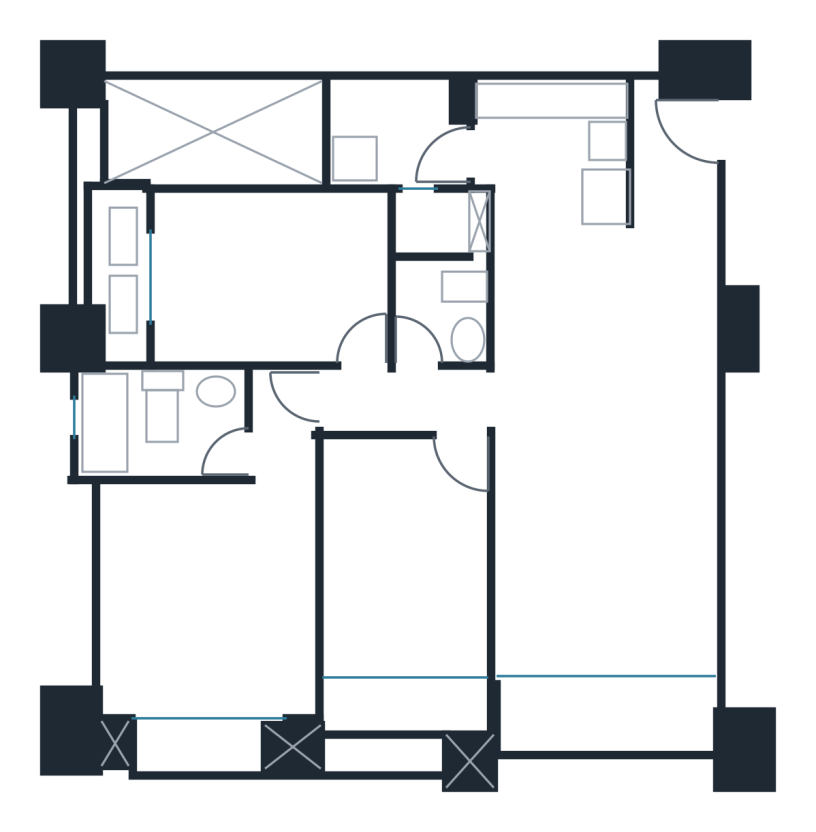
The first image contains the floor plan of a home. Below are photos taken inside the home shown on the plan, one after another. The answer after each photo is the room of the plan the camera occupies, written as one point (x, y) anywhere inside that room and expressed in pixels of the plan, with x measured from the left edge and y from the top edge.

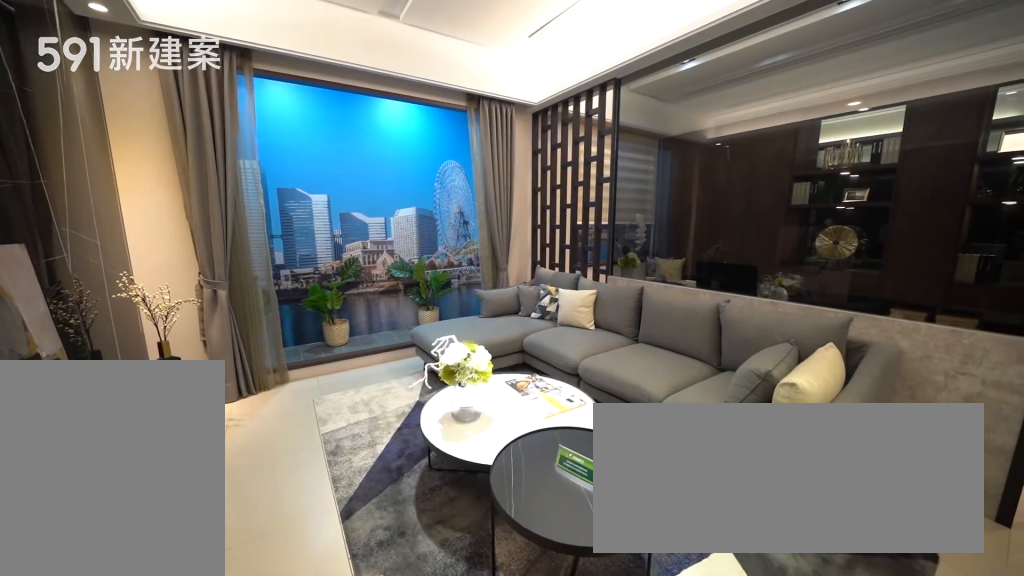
(603, 556)
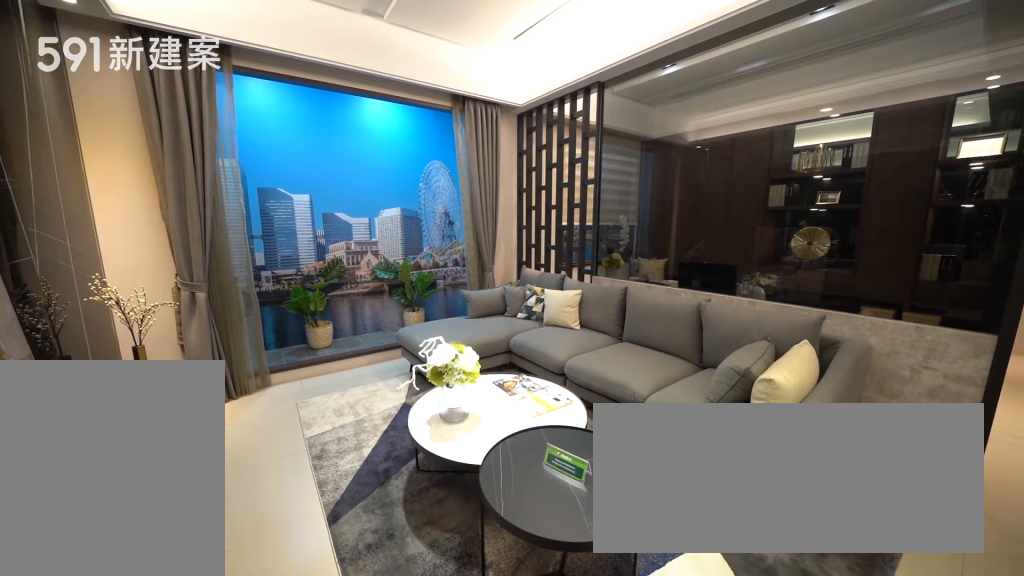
(603, 556)
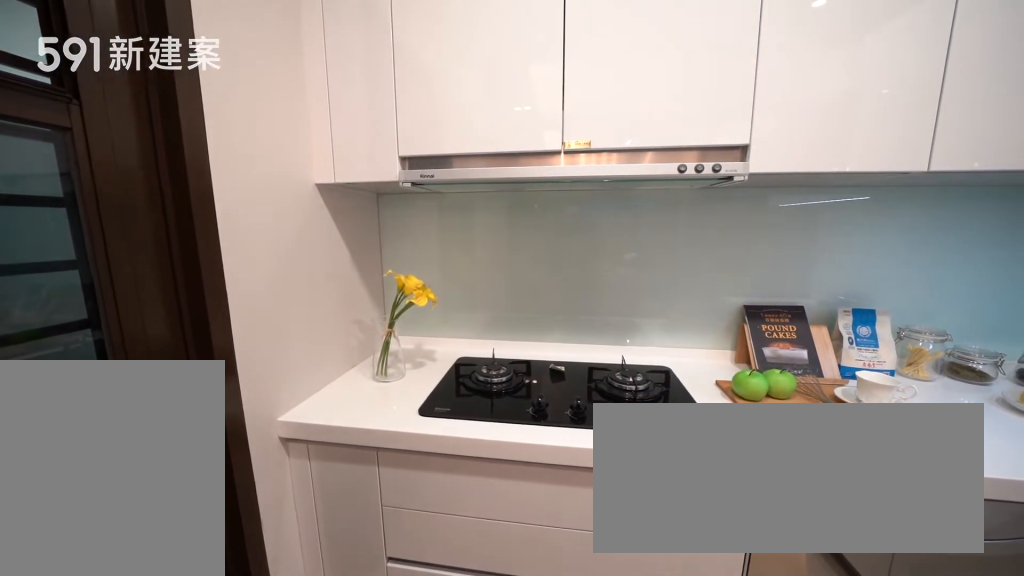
(554, 143)
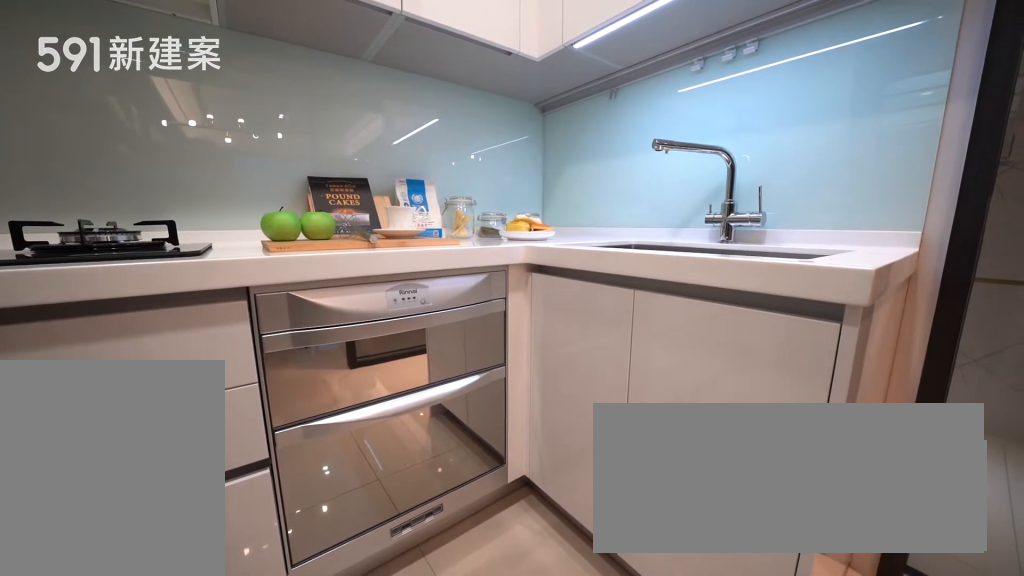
(554, 143)
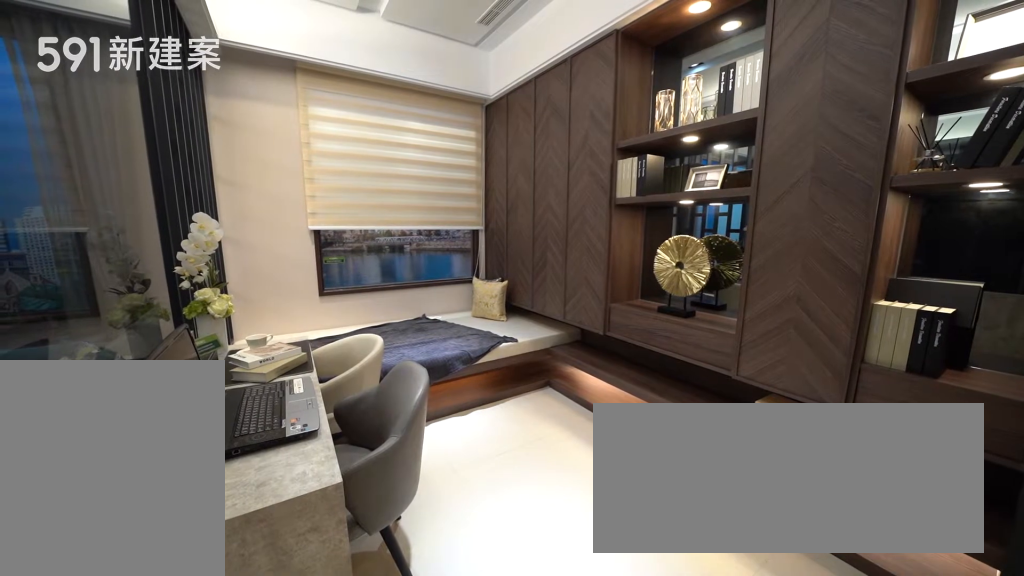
(406, 559)
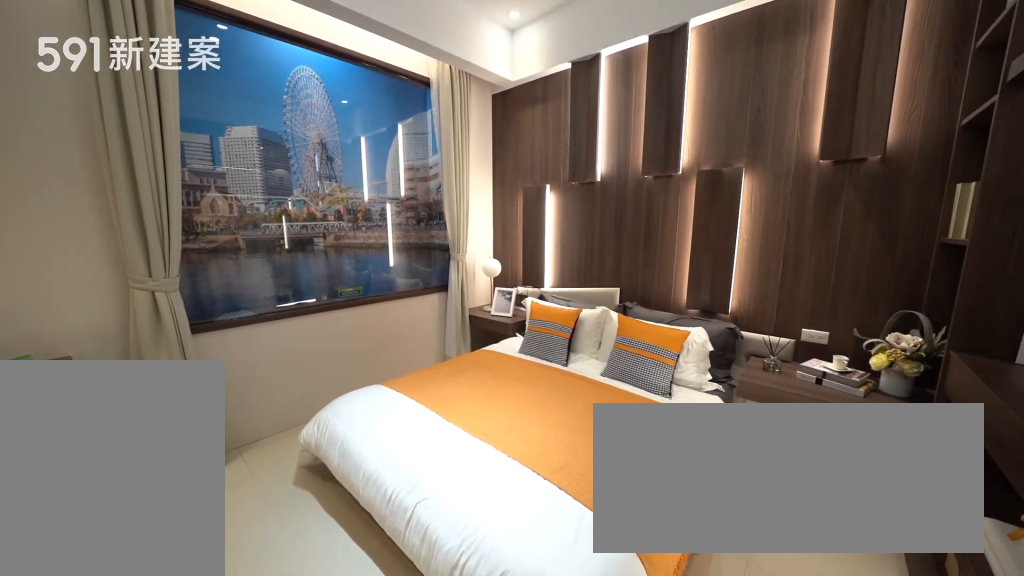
(210, 605)
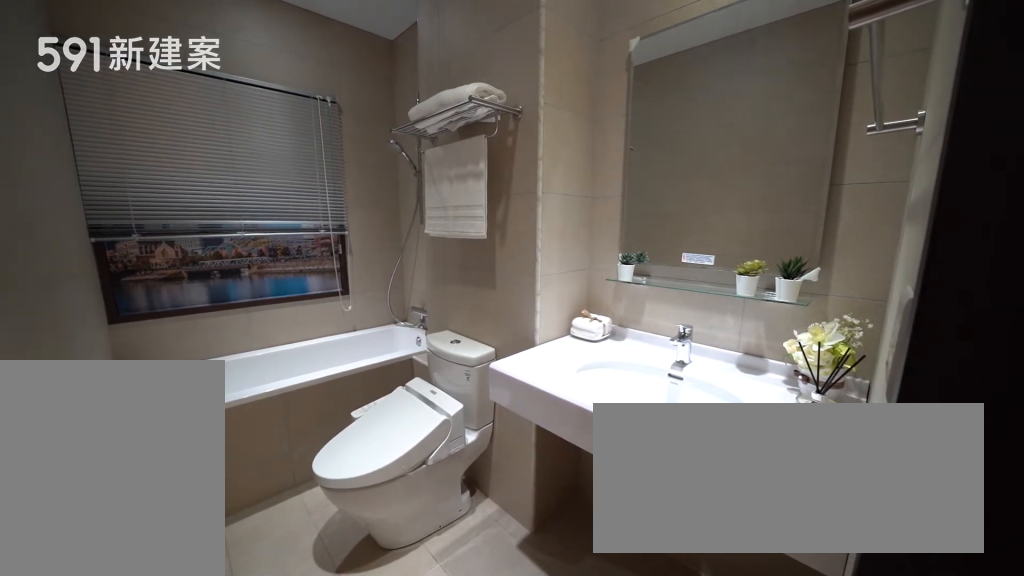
(163, 425)
